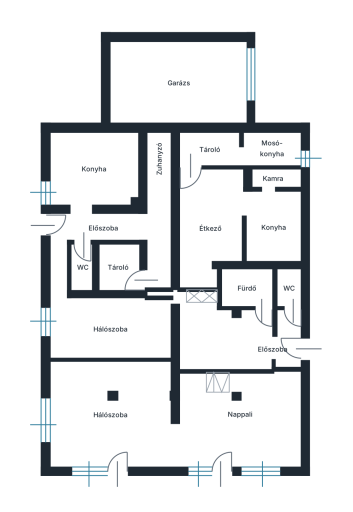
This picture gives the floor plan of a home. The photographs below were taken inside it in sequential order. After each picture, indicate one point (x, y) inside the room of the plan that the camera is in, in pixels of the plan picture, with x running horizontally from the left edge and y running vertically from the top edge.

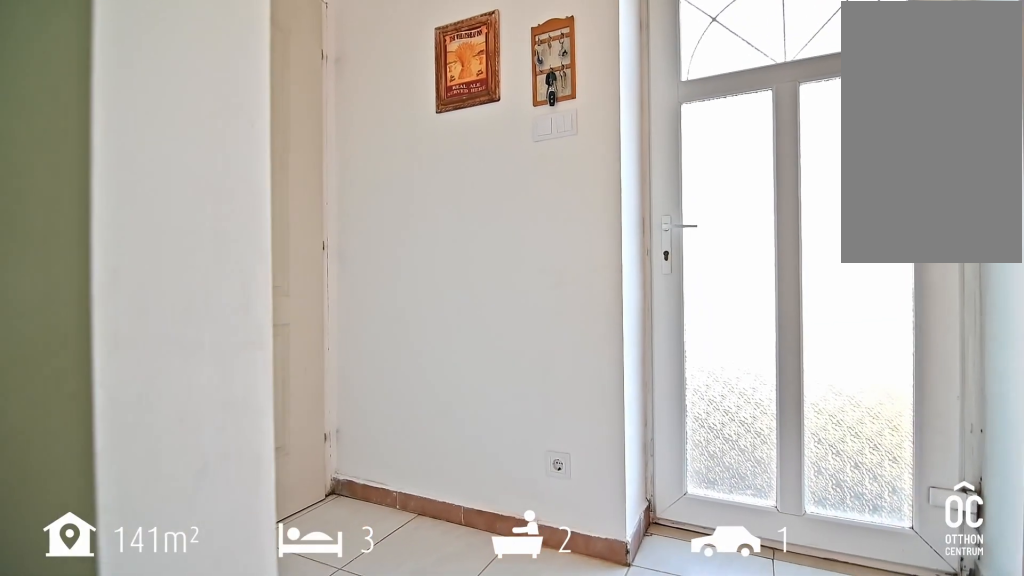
(287, 339)
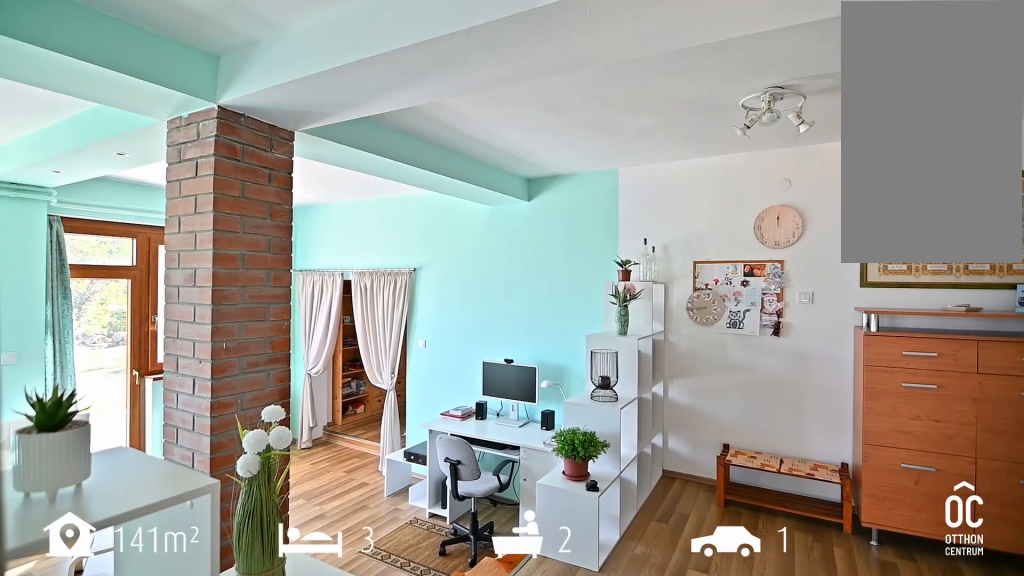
(238, 384)
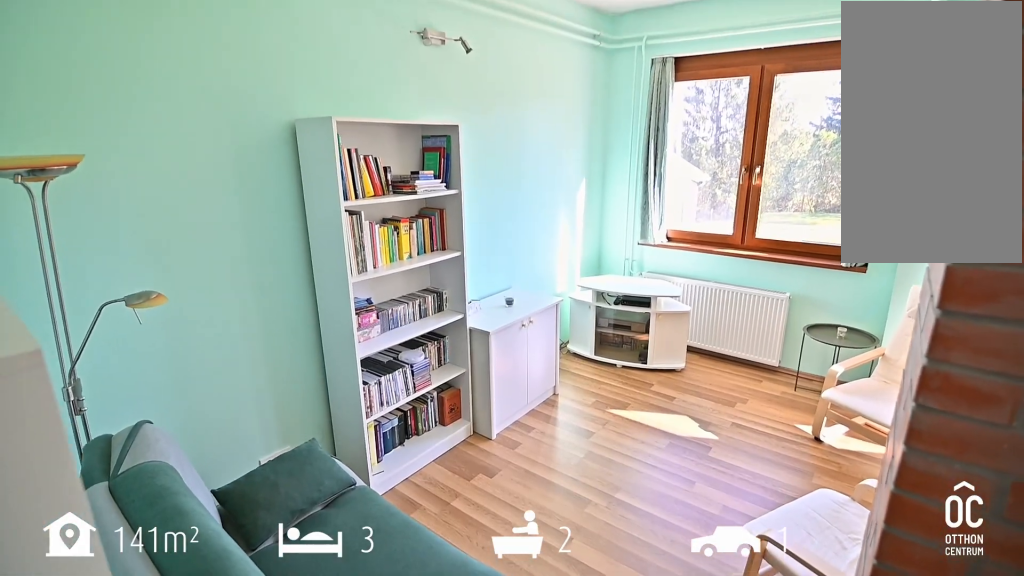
(238, 384)
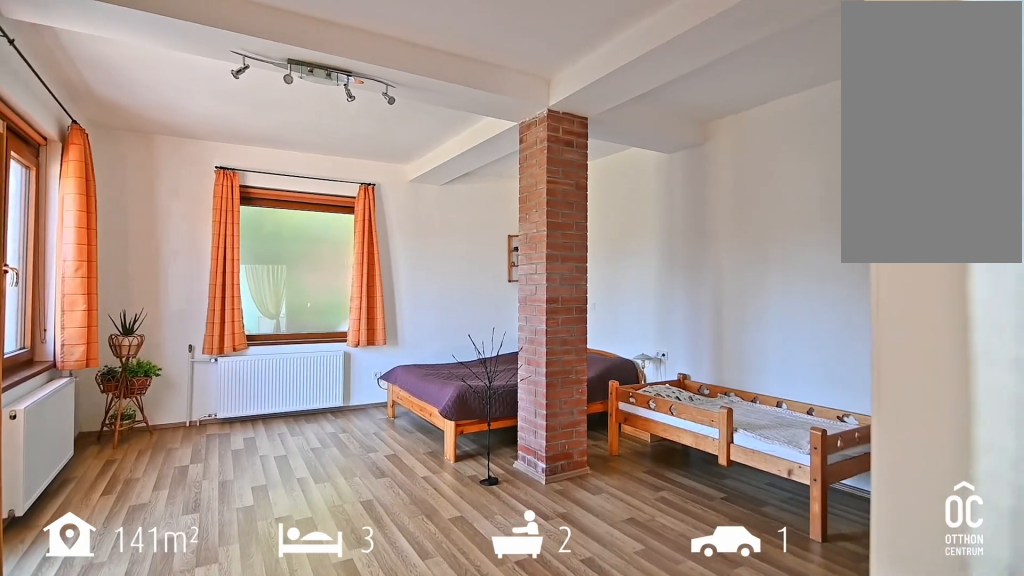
(110, 413)
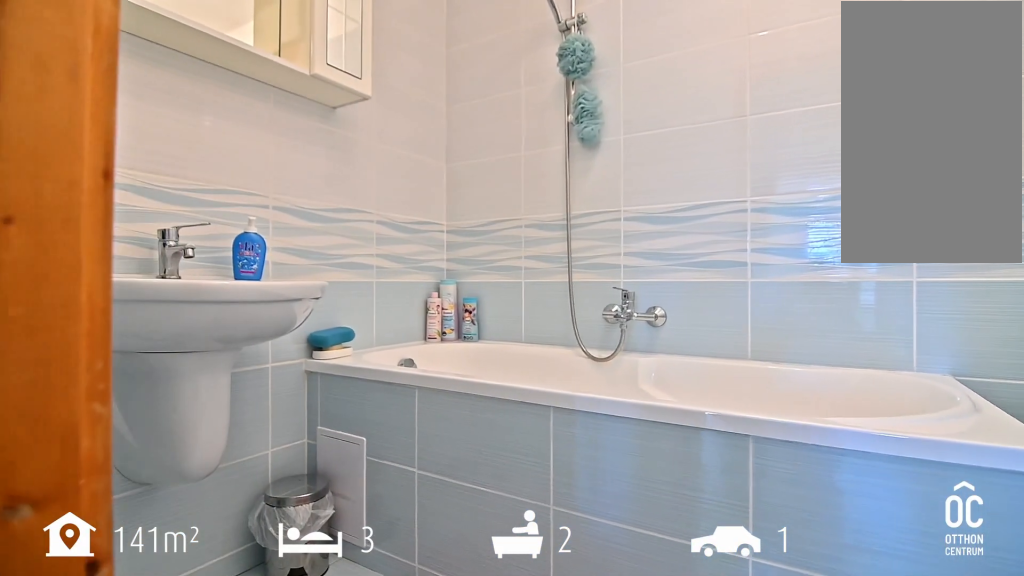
(246, 287)
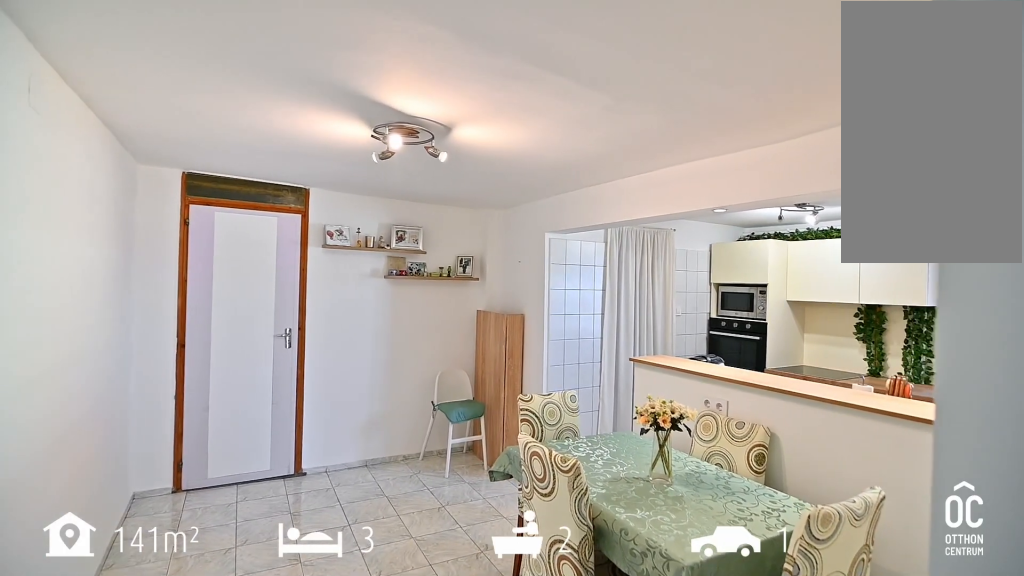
(209, 220)
